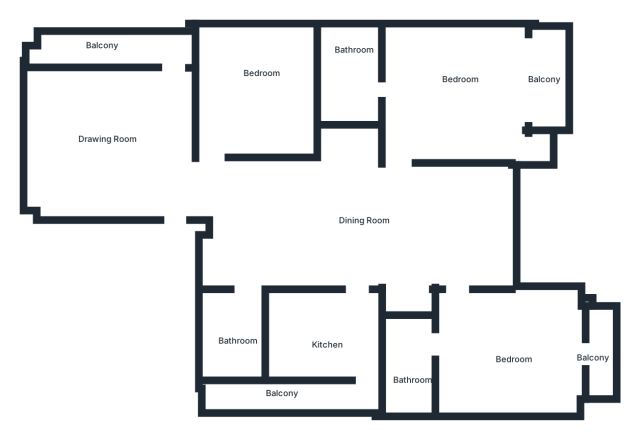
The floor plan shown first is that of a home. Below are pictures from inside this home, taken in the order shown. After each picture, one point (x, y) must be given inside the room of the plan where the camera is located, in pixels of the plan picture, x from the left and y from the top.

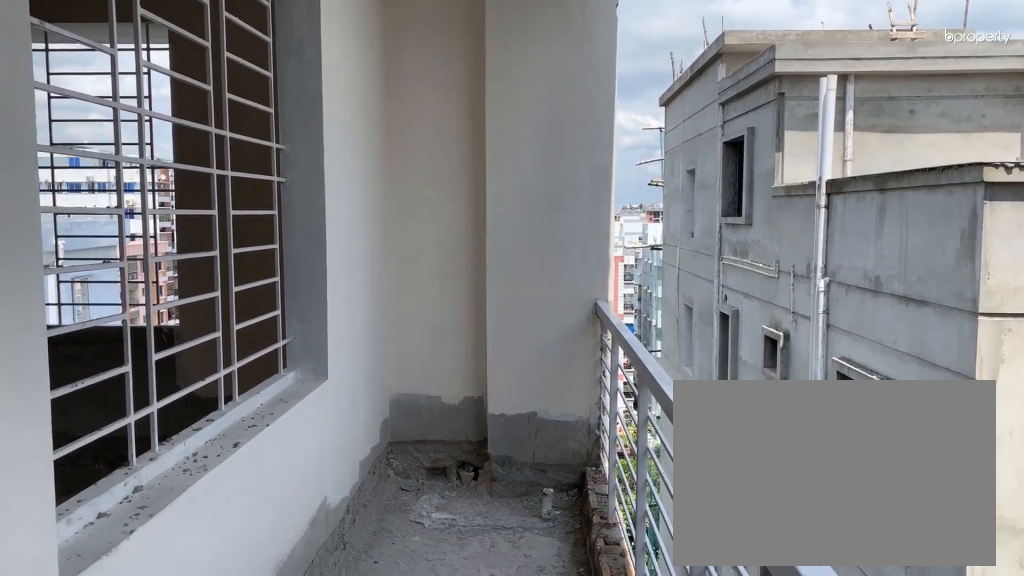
(132, 47)
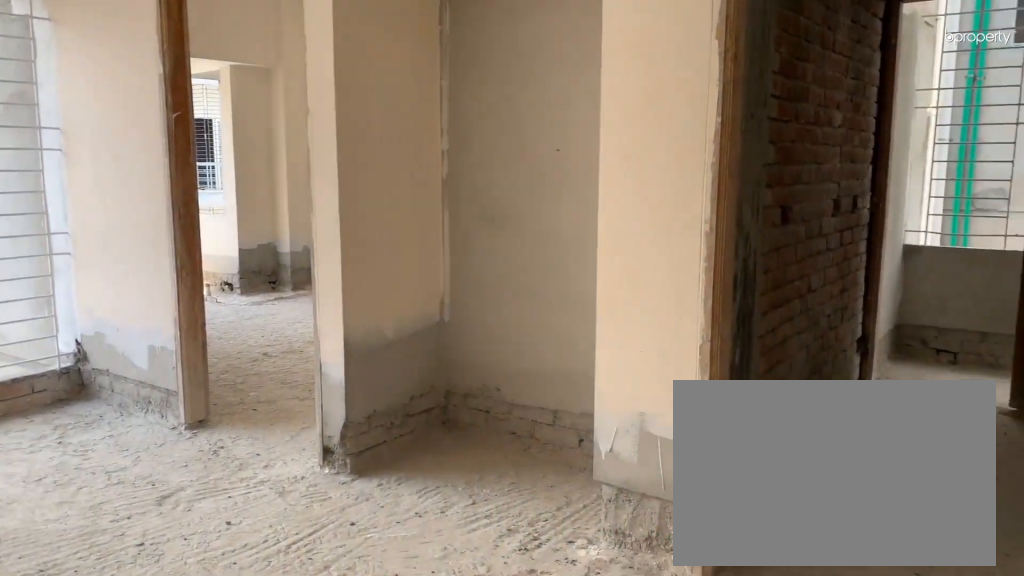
(316, 229)
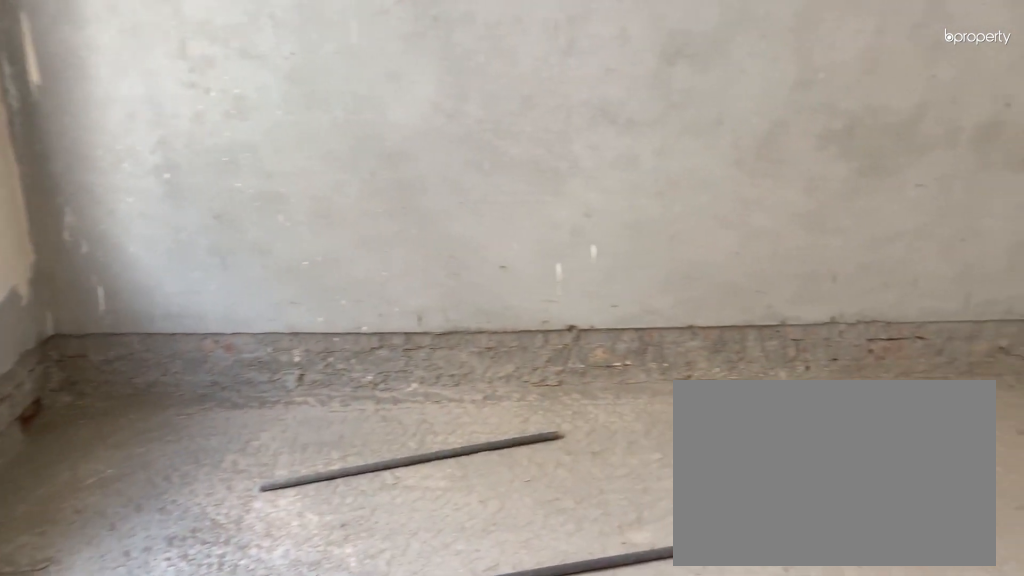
(261, 89)
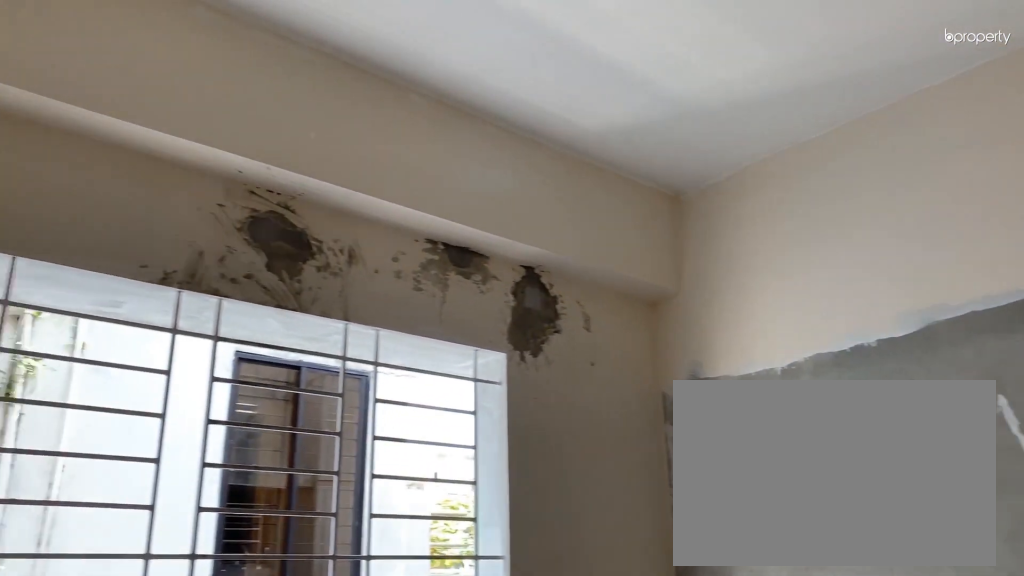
(261, 89)
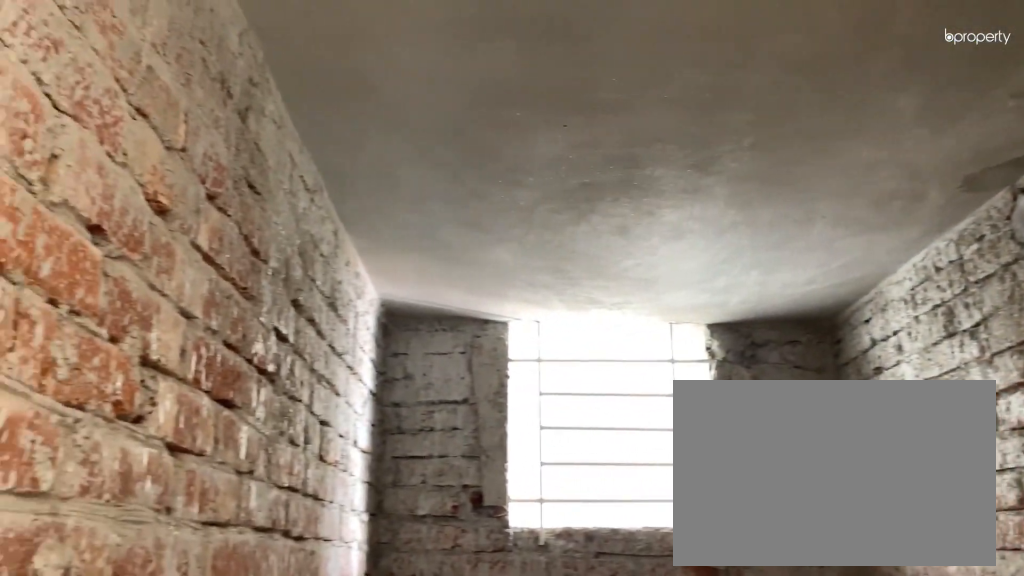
(240, 331)
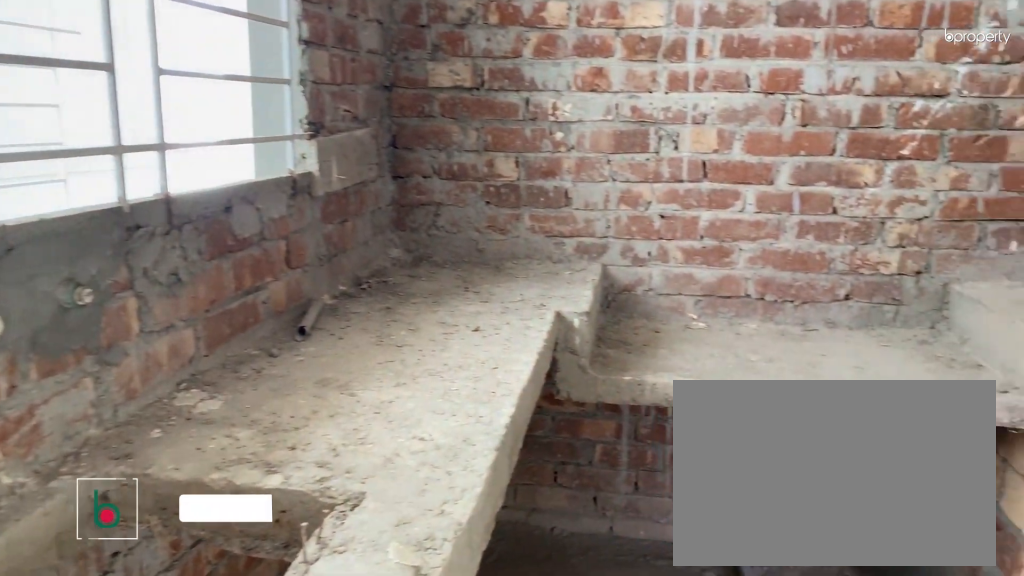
(325, 334)
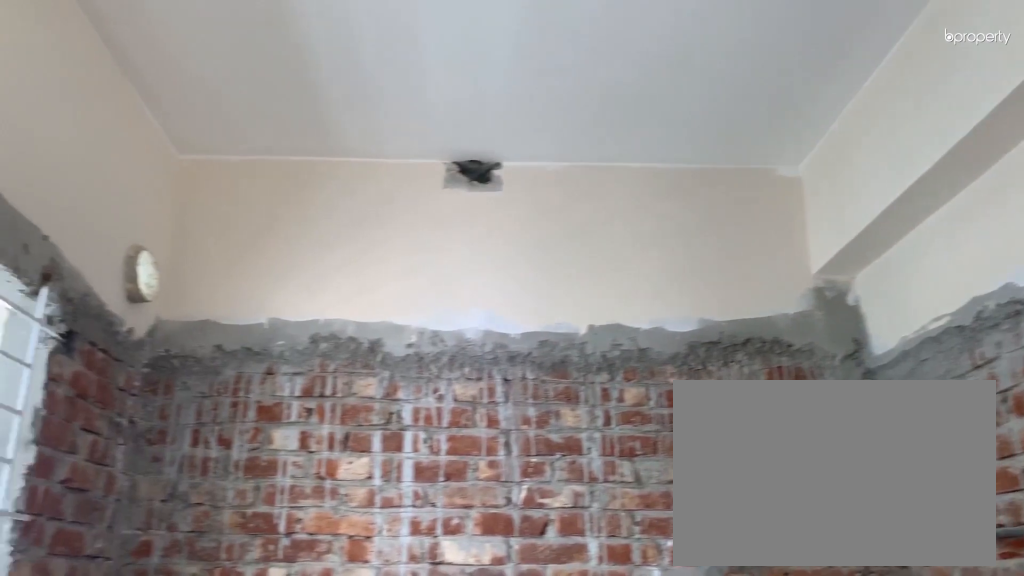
(325, 334)
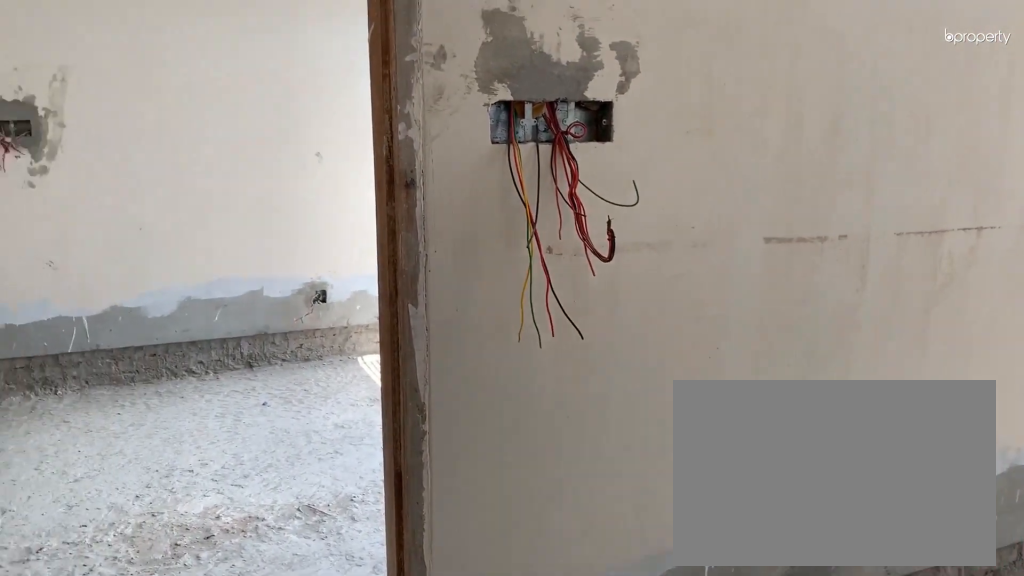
(512, 360)
